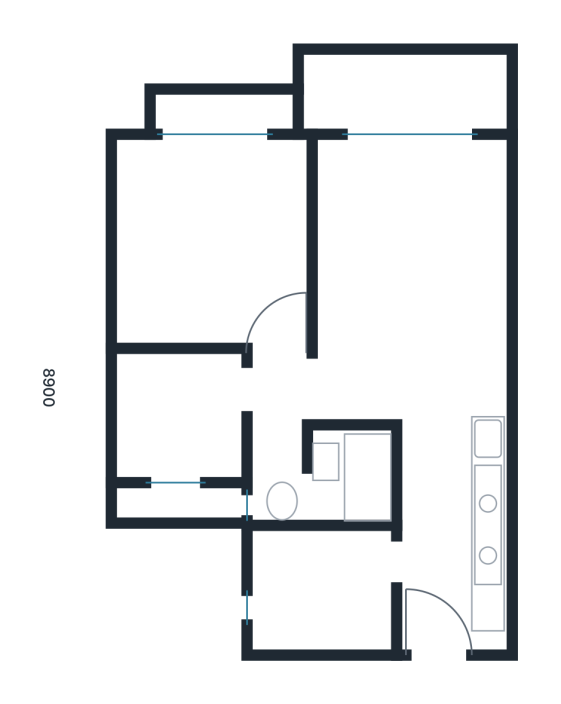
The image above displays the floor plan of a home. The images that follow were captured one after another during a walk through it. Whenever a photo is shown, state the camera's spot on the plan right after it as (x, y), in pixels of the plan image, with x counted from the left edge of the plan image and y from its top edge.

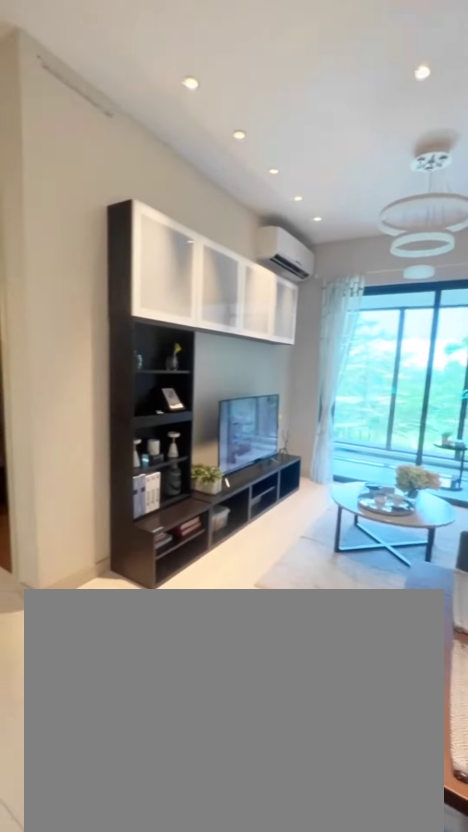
(453, 446)
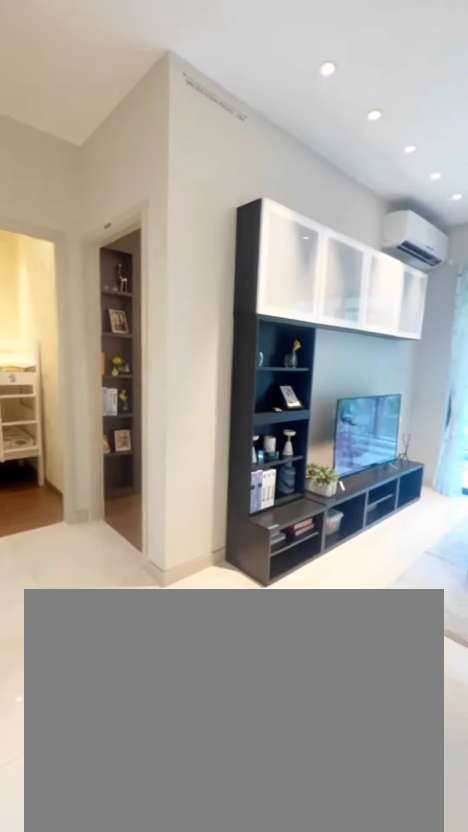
(453, 446)
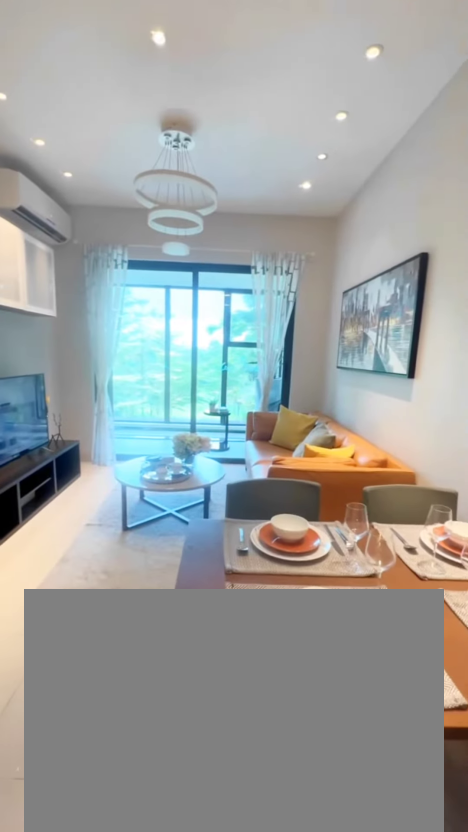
(453, 446)
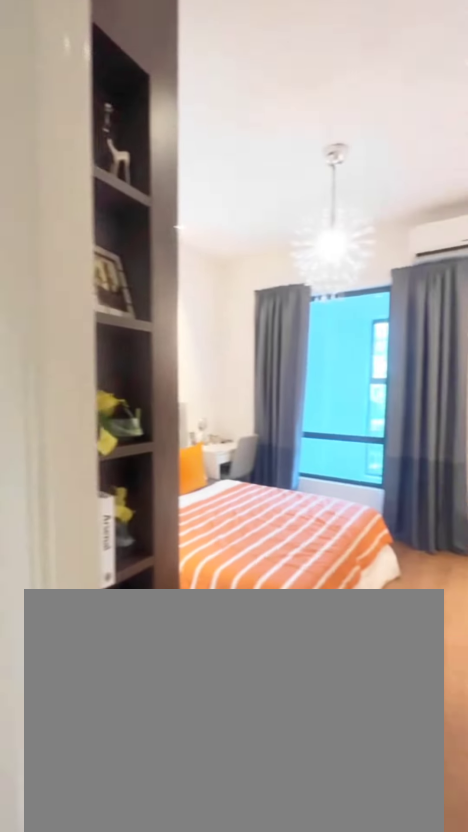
(286, 403)
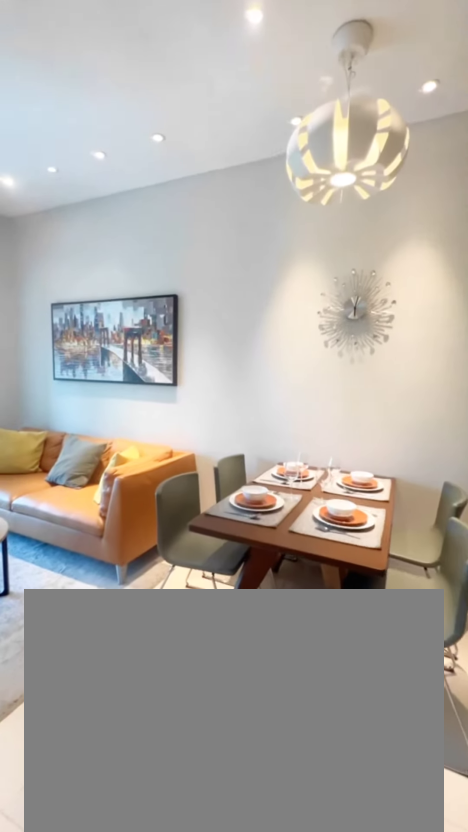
(303, 393)
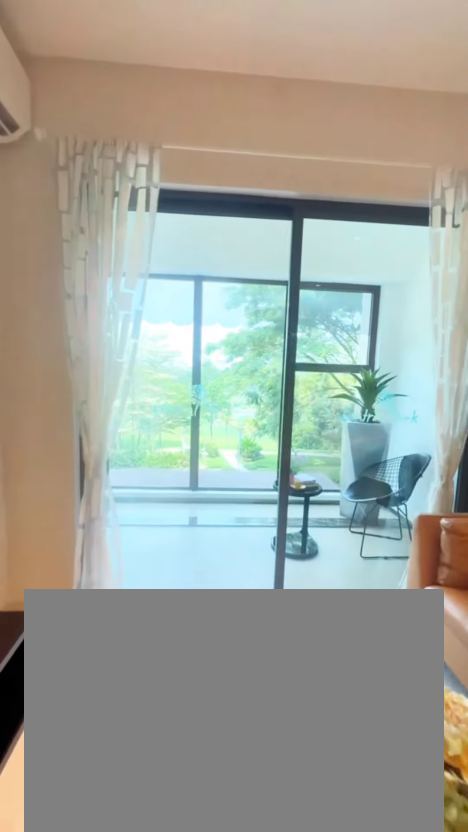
(391, 303)
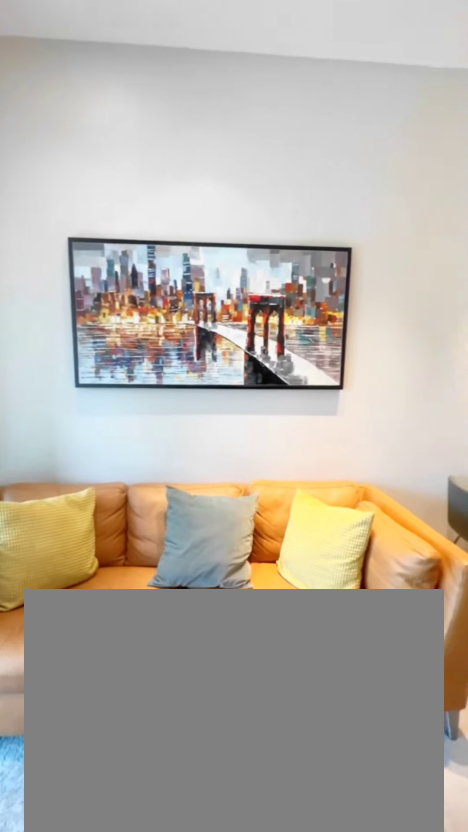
(392, 228)
